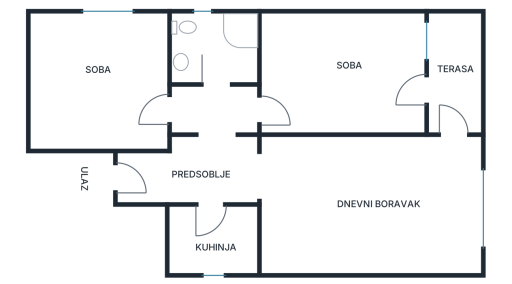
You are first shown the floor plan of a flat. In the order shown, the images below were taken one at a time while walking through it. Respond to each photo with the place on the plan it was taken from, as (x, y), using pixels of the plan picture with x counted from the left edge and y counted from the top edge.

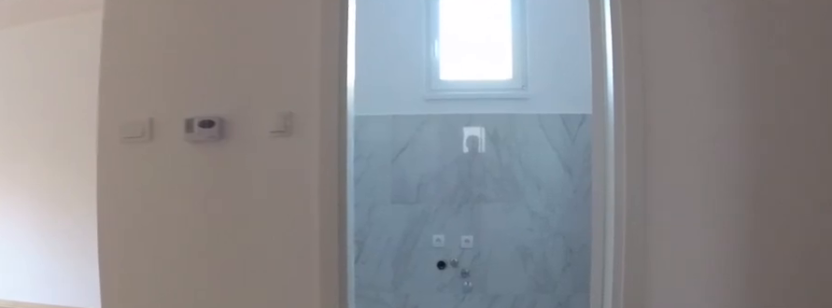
(211, 138)
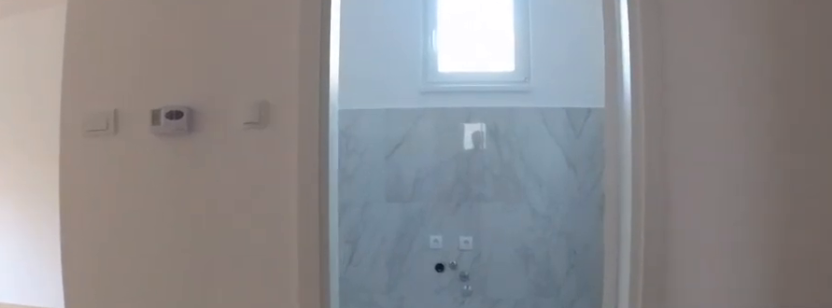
(211, 150)
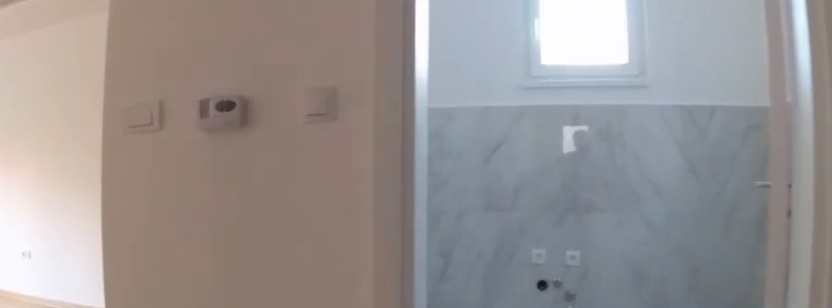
(210, 171)
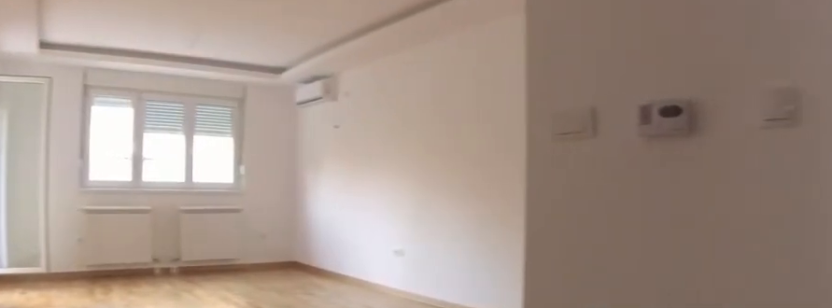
(210, 171)
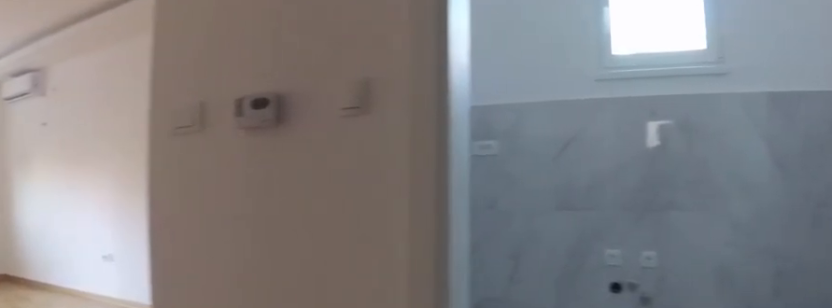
(210, 172)
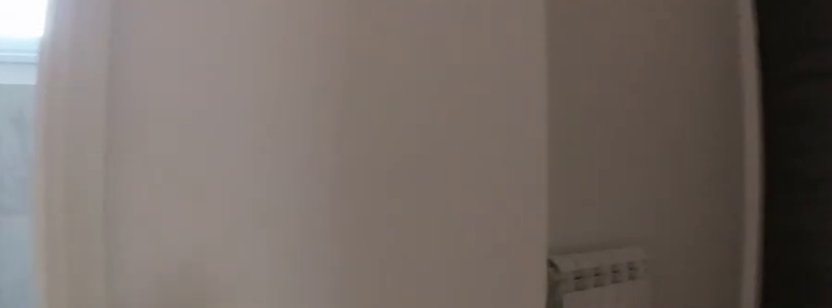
(208, 173)
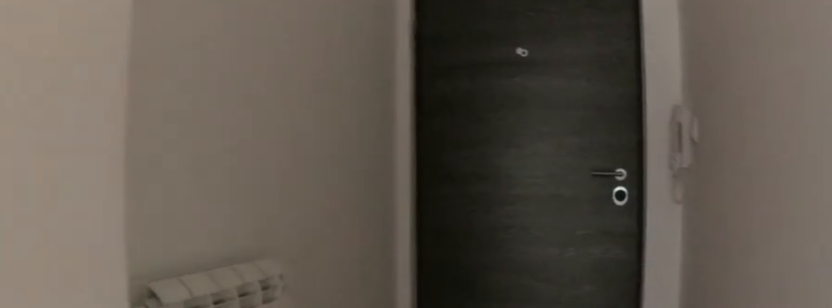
(205, 172)
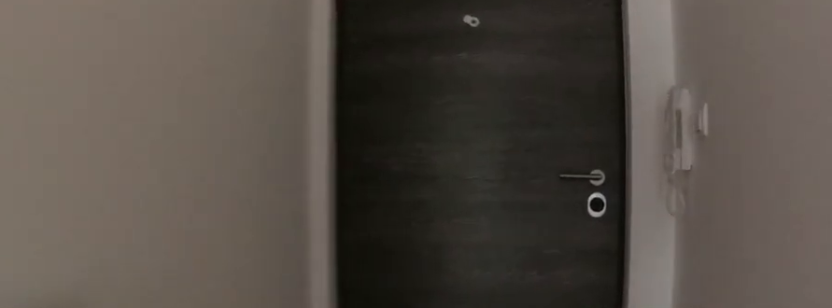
(175, 172)
